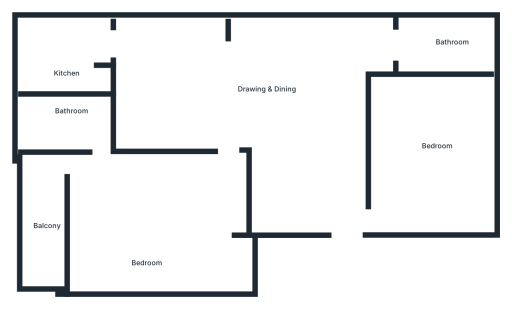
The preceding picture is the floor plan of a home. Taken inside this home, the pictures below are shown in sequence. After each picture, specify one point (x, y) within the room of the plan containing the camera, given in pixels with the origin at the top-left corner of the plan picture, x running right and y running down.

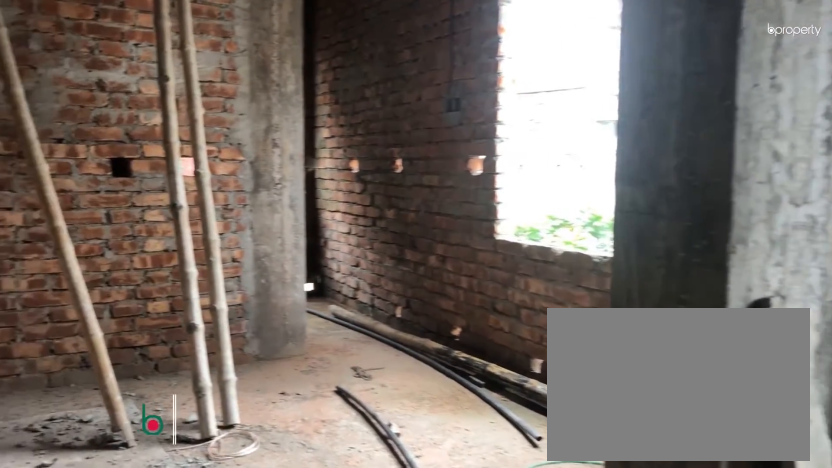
(268, 100)
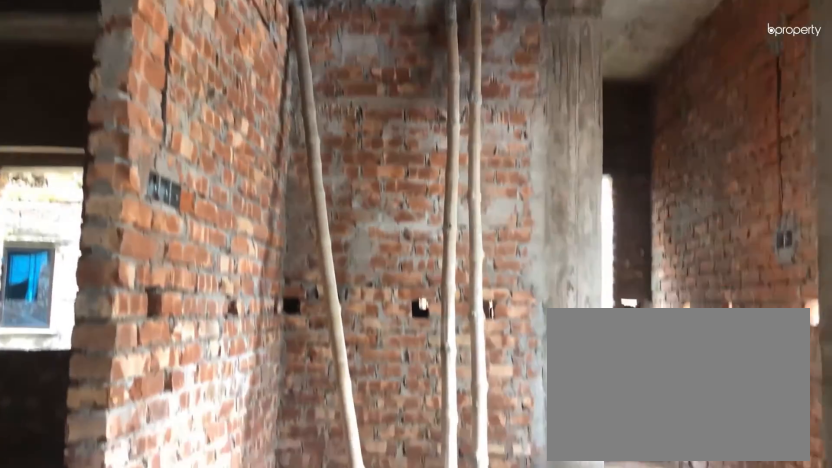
(268, 100)
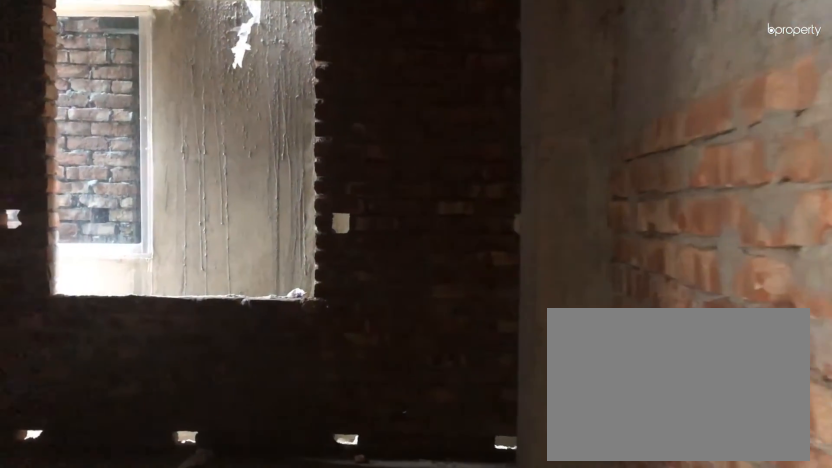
(434, 144)
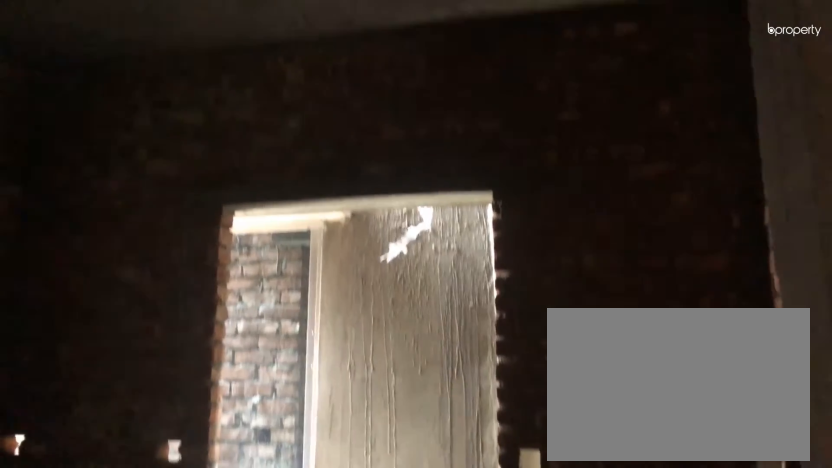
(434, 144)
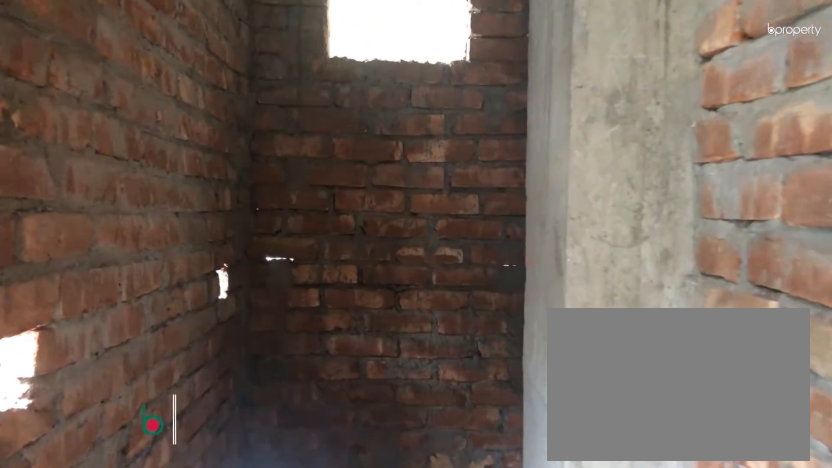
(445, 50)
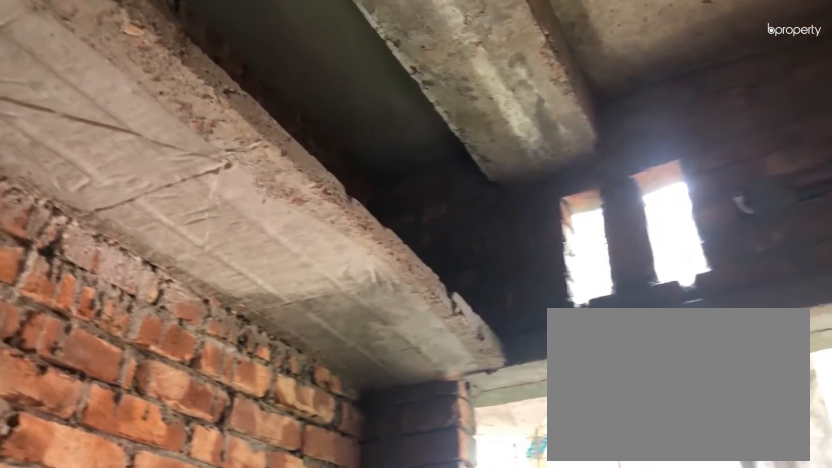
(69, 68)
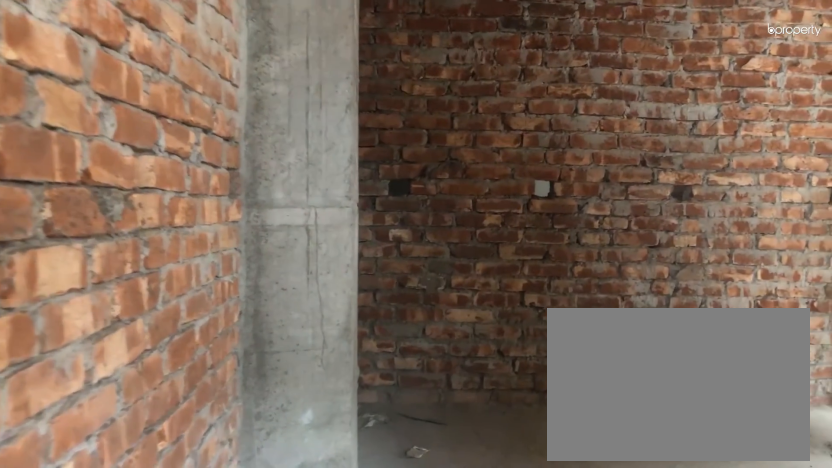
(232, 138)
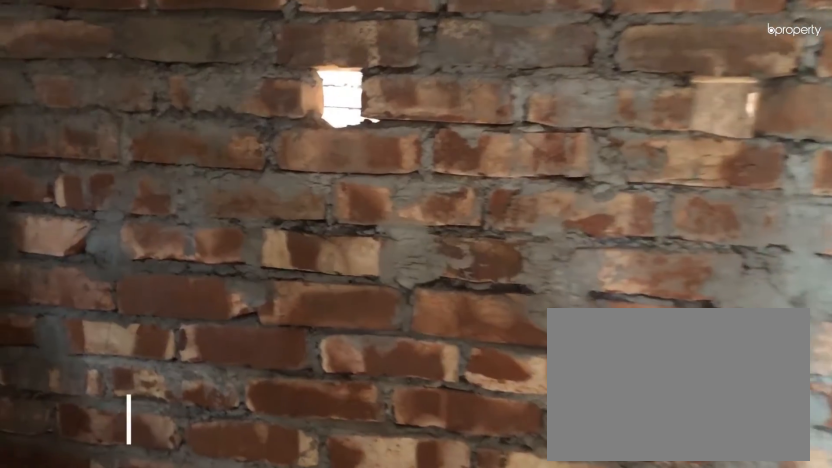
(67, 117)
